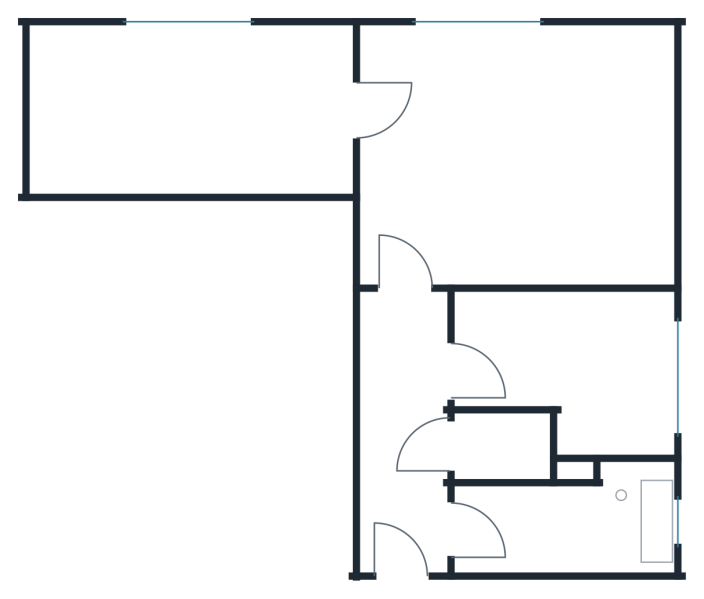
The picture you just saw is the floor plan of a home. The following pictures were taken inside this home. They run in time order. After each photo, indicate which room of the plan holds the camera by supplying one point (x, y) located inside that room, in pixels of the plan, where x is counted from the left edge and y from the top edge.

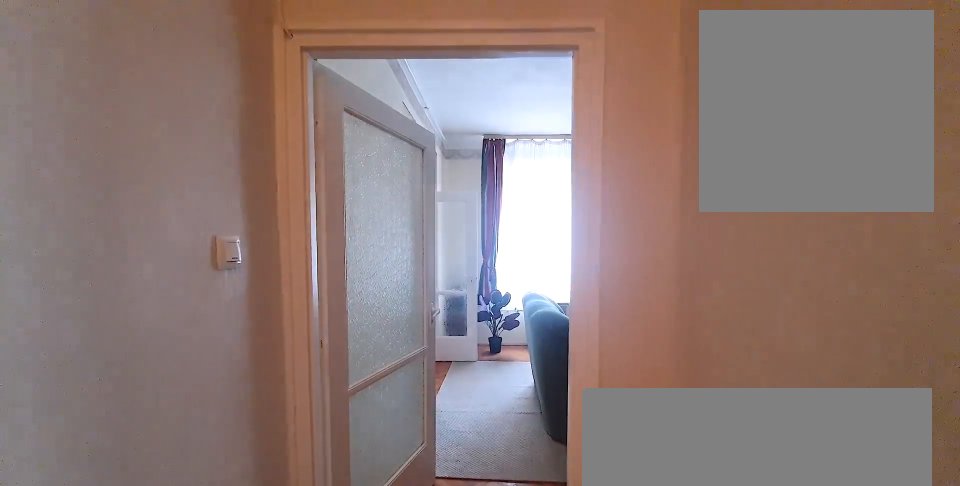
(412, 446)
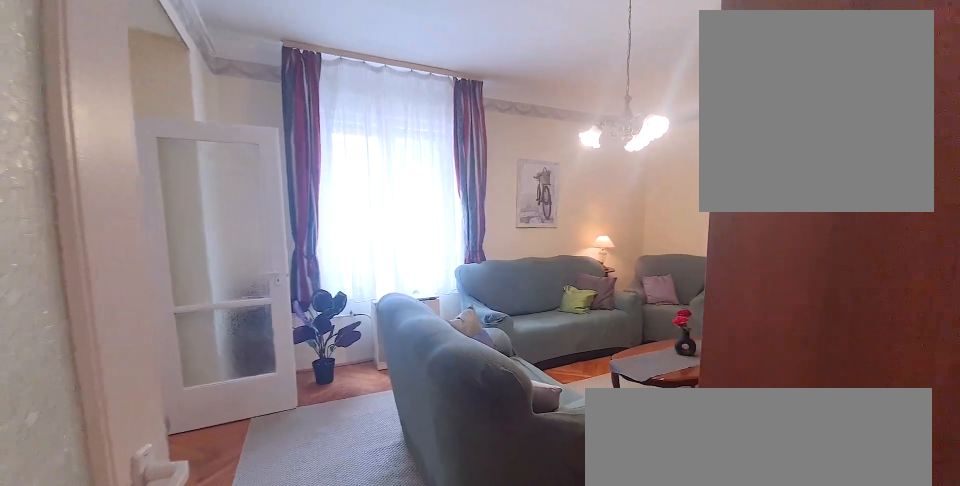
(525, 167)
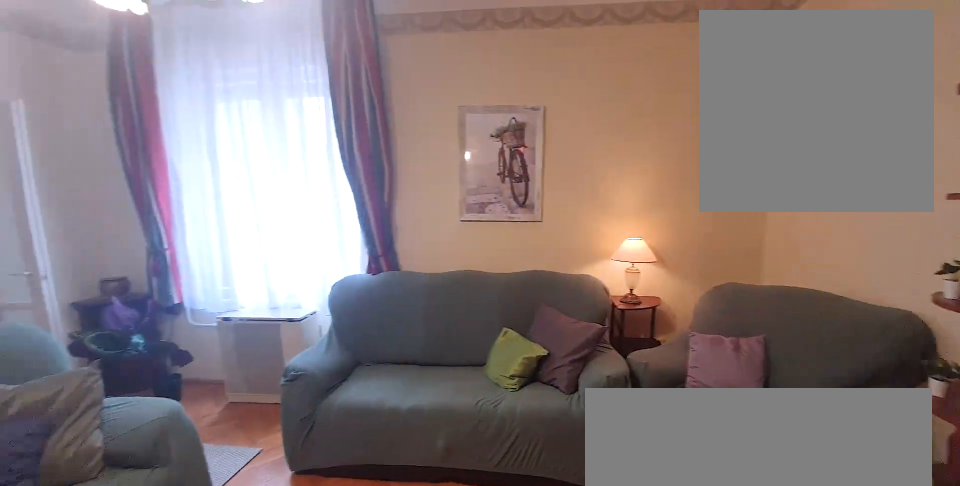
(525, 167)
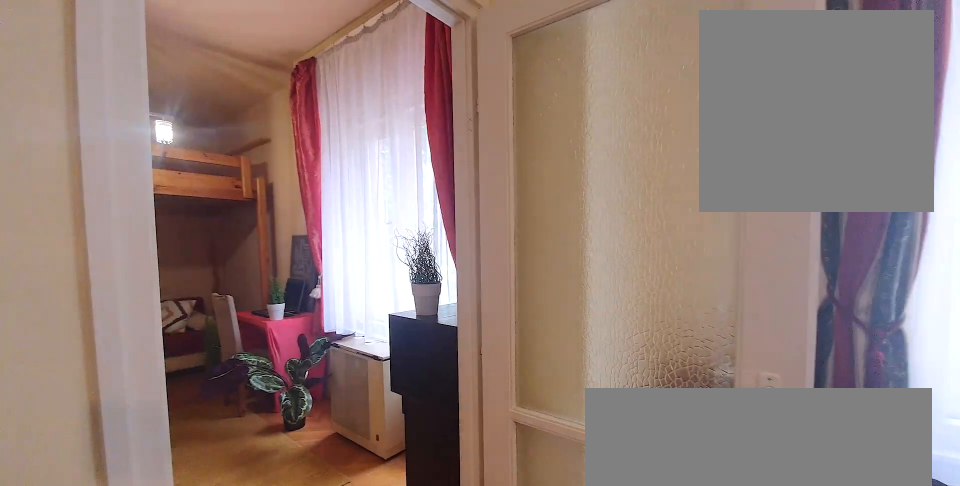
(195, 112)
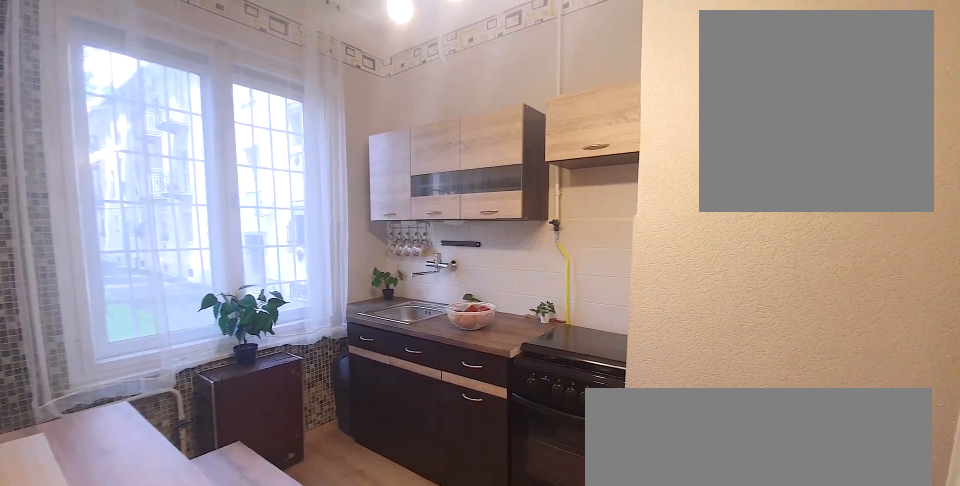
(576, 356)
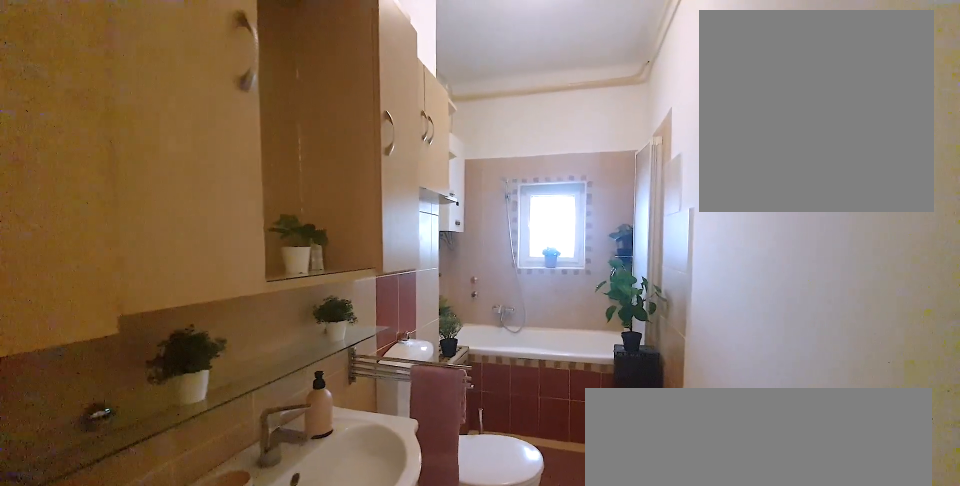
(576, 534)
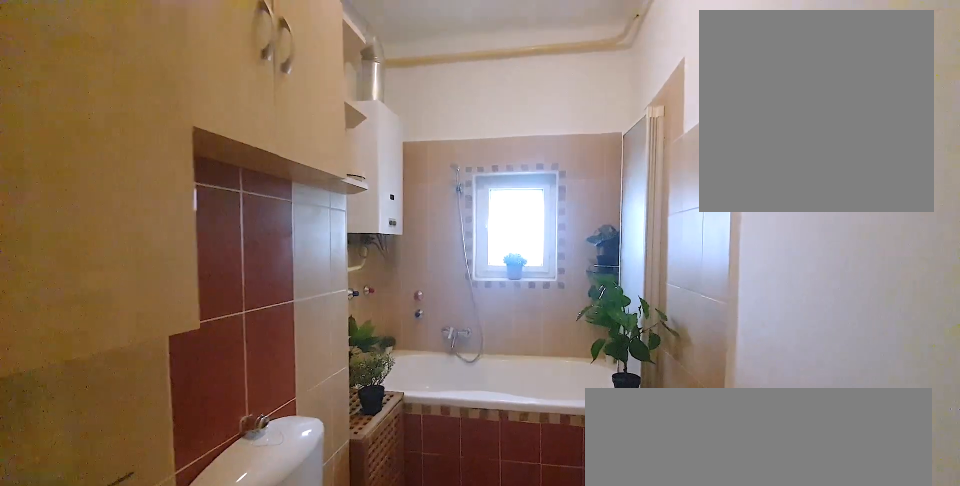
(577, 535)
